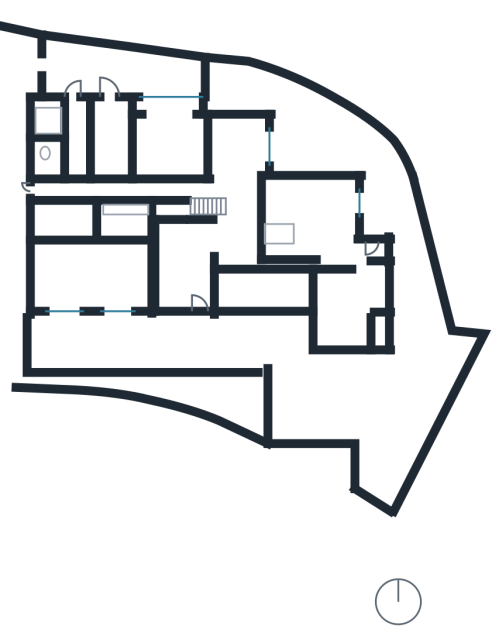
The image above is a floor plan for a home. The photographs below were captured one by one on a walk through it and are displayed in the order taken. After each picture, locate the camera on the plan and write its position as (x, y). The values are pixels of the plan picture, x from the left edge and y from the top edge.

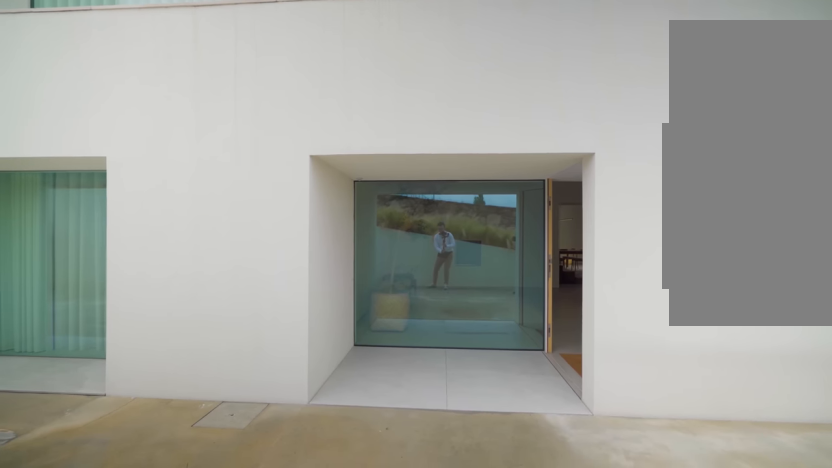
(169, 361)
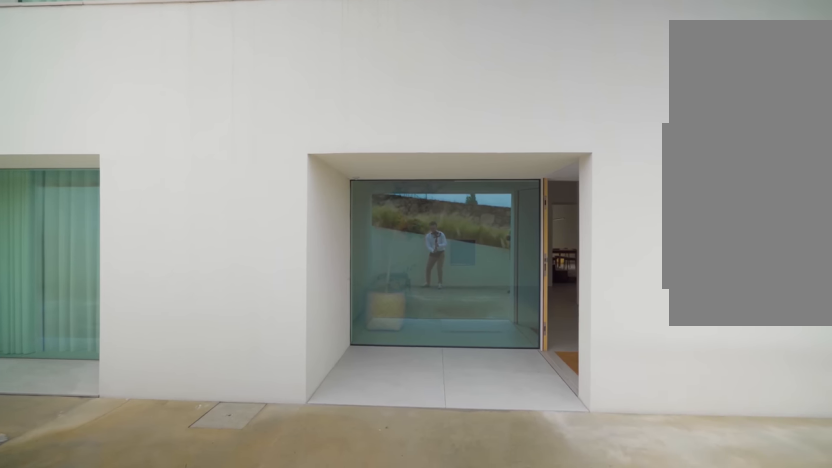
(169, 361)
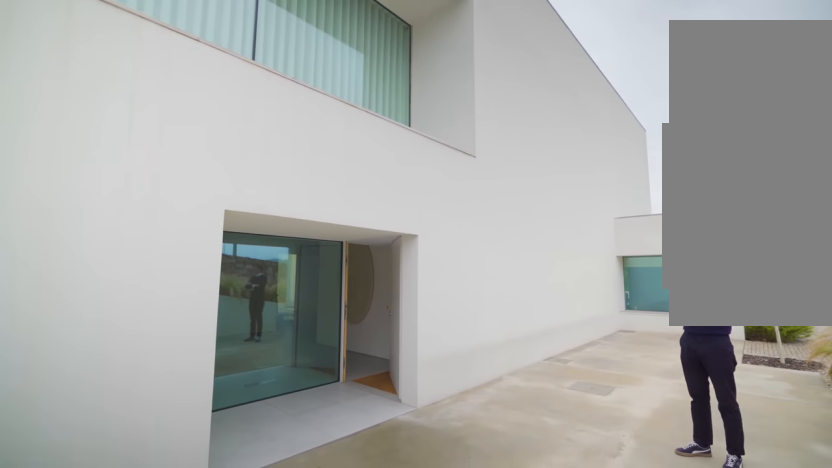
(169, 362)
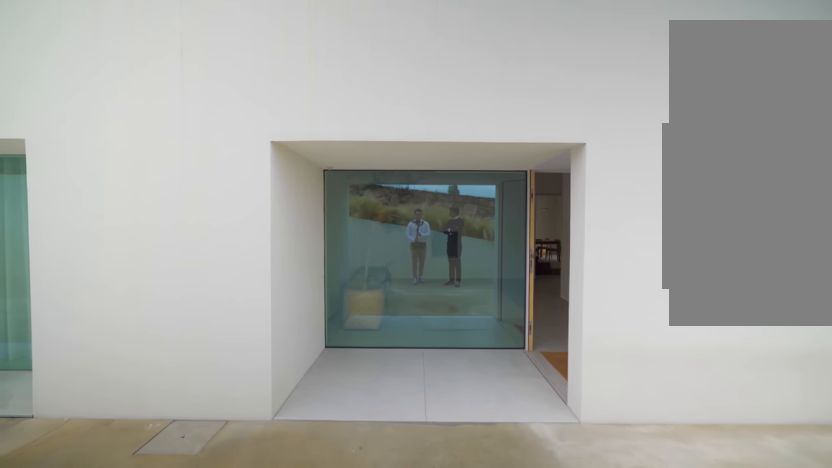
(167, 346)
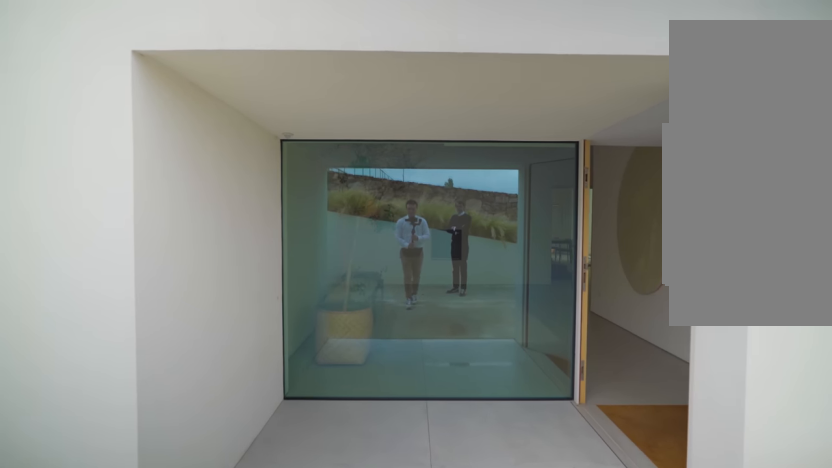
(168, 345)
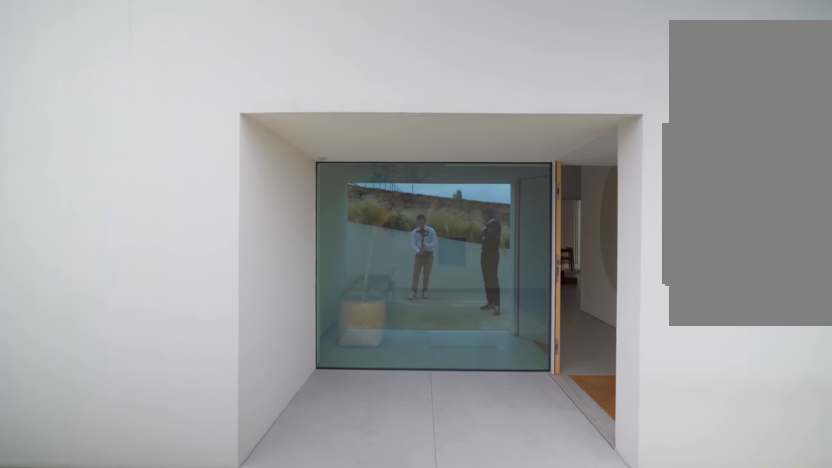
(170, 322)
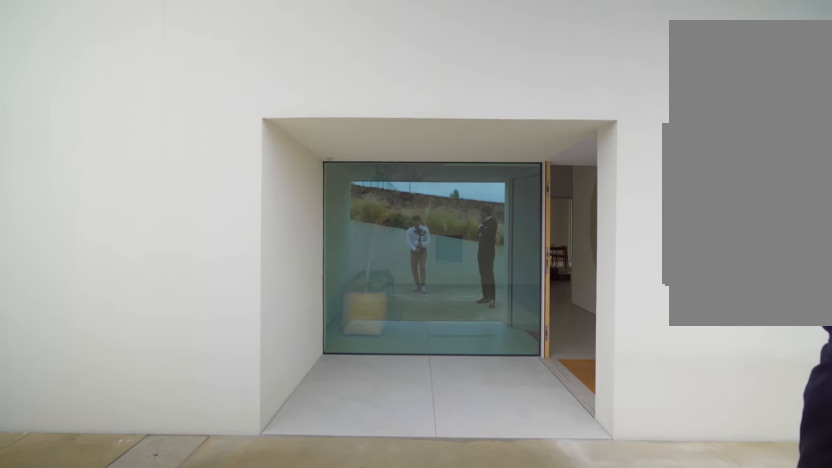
(169, 328)
